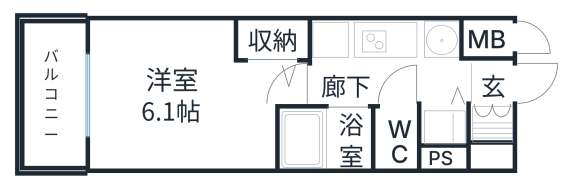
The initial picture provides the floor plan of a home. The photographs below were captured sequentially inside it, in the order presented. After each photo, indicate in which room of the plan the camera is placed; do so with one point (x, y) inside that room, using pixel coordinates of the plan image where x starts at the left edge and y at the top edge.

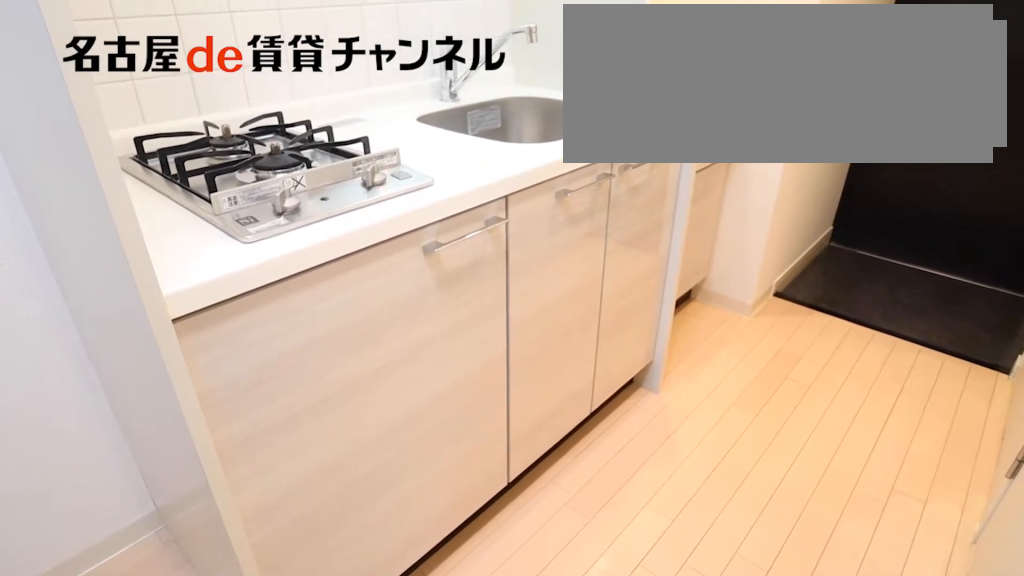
(367, 42)
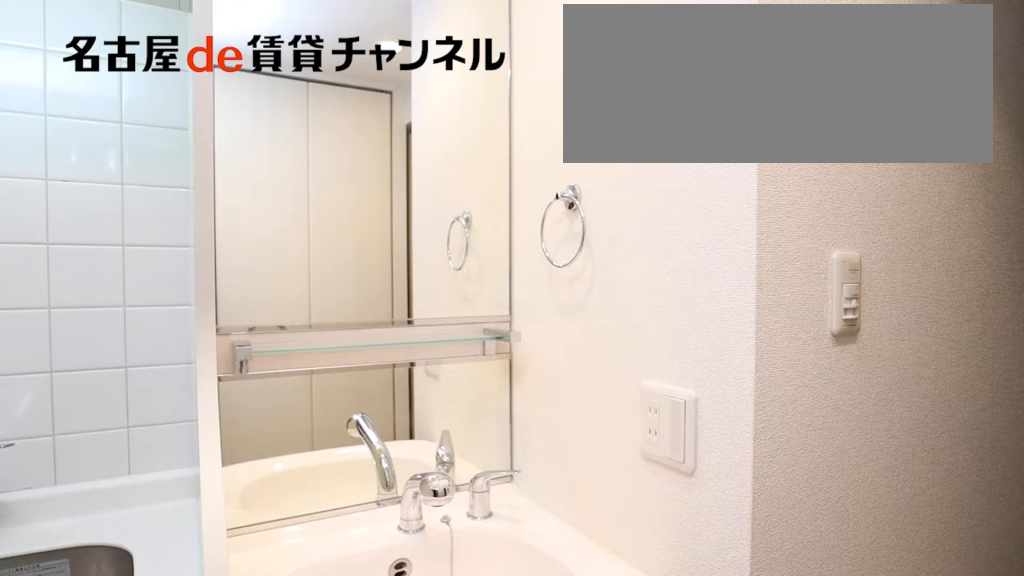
(441, 41)
